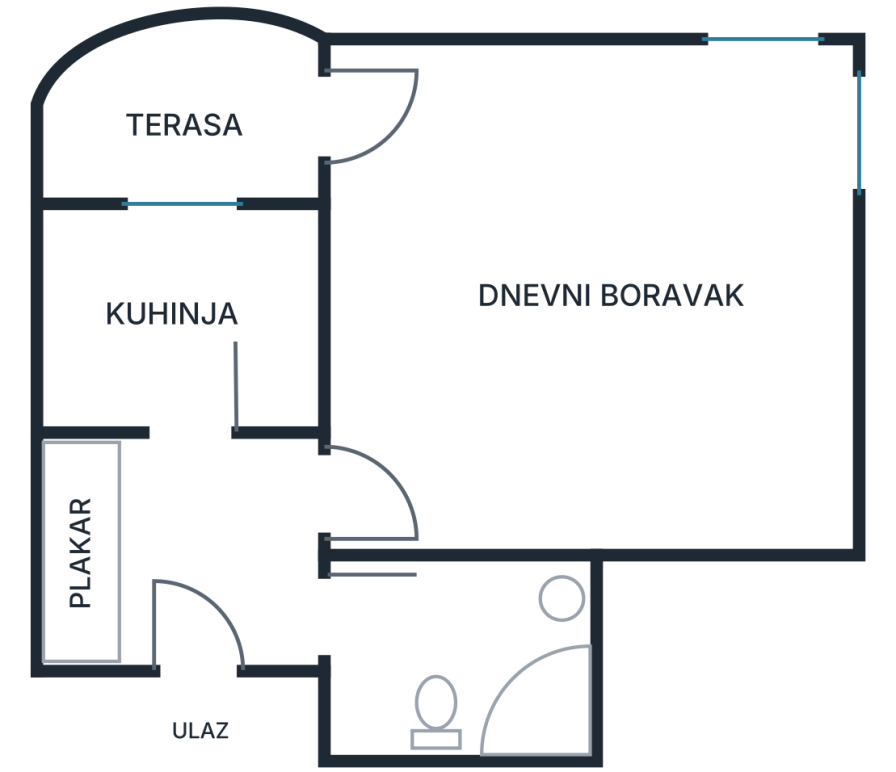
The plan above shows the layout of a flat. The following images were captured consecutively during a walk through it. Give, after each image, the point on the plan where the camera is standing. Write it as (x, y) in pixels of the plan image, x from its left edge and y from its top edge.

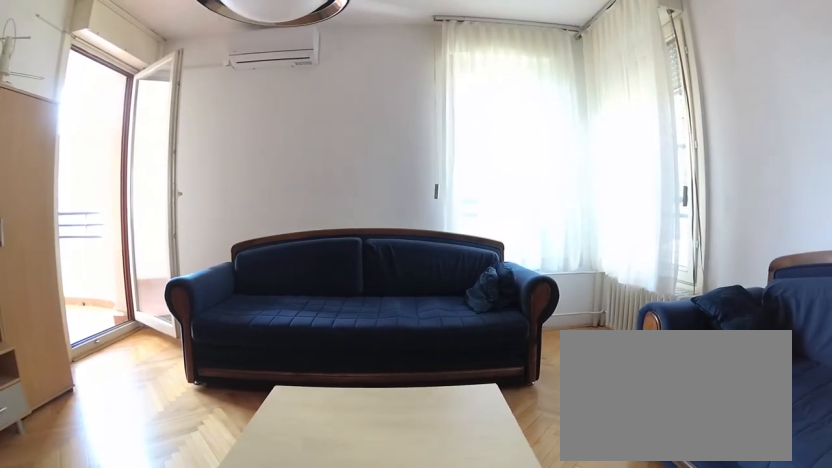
(506, 454)
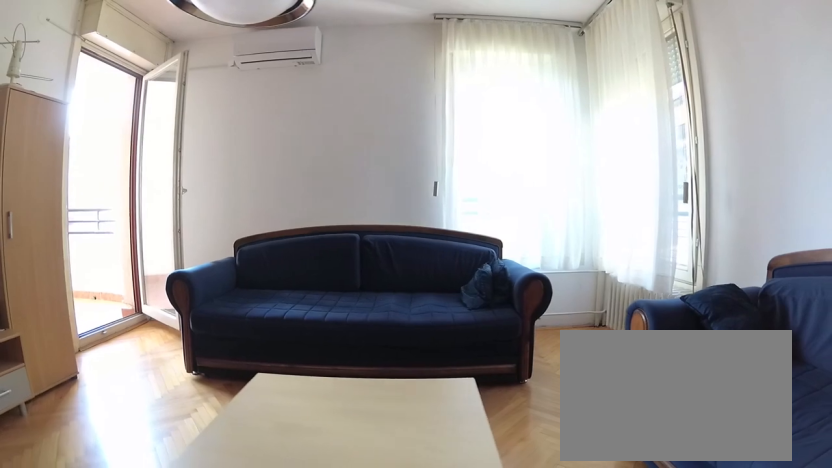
(514, 460)
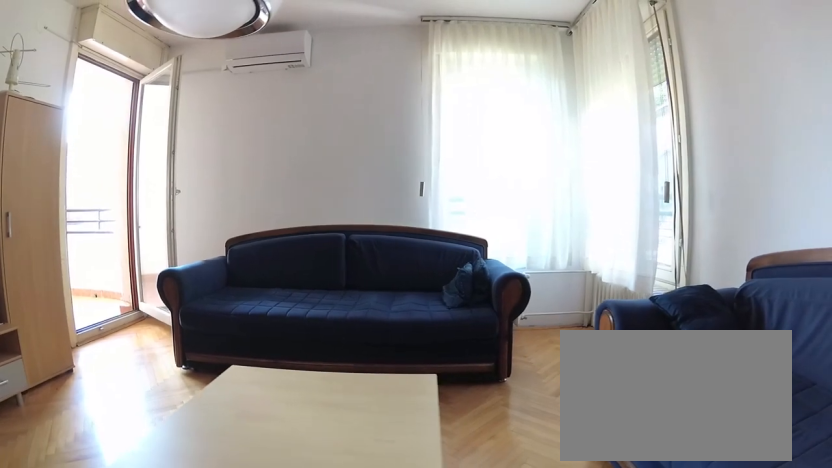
(522, 466)
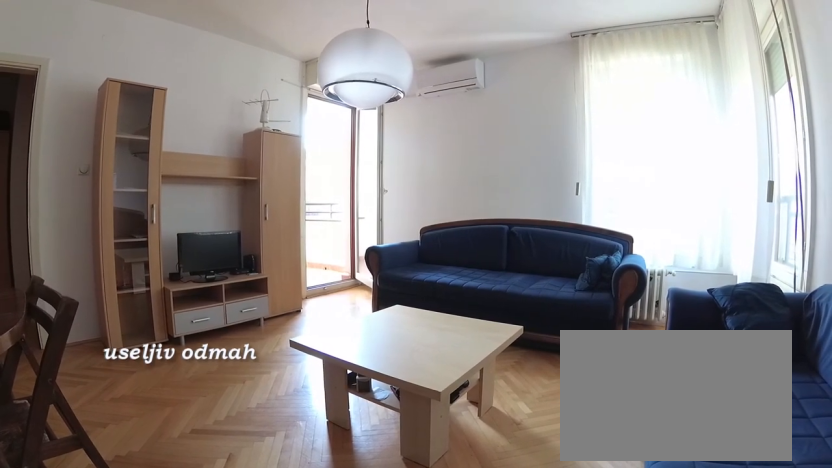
(752, 494)
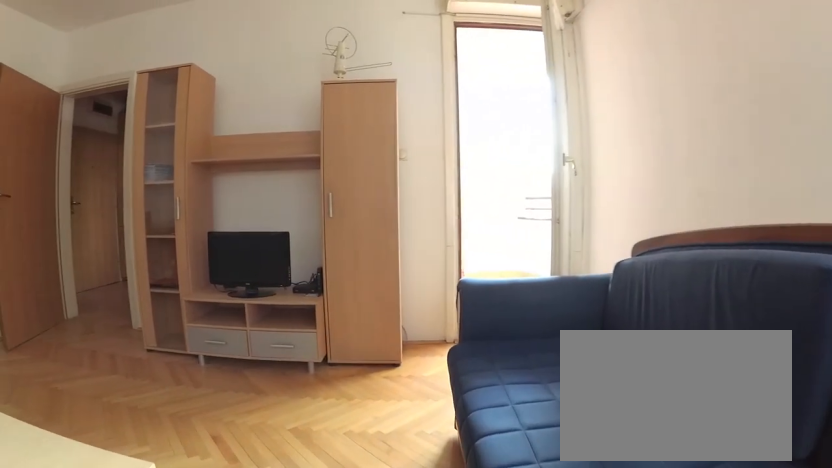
(730, 207)
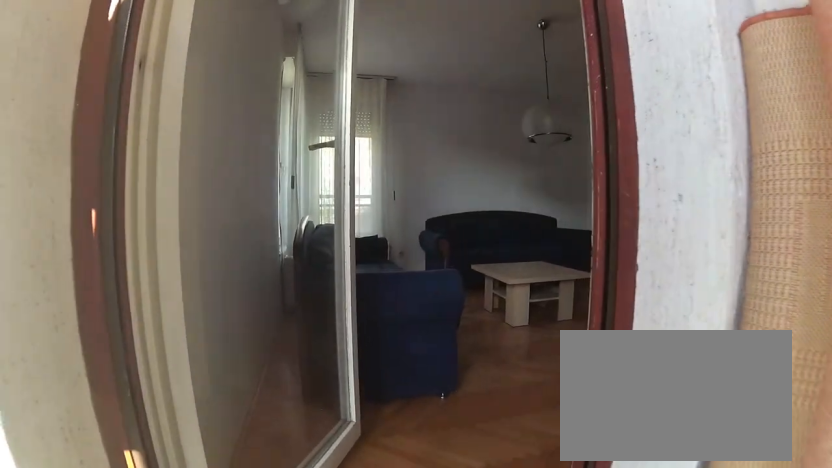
(241, 137)
